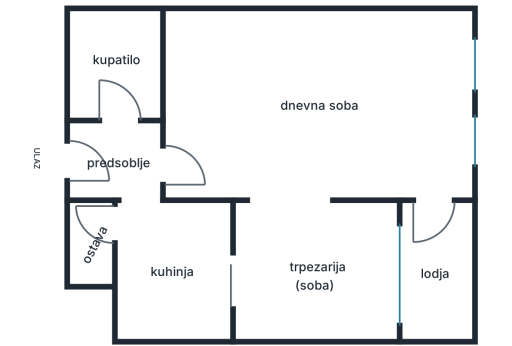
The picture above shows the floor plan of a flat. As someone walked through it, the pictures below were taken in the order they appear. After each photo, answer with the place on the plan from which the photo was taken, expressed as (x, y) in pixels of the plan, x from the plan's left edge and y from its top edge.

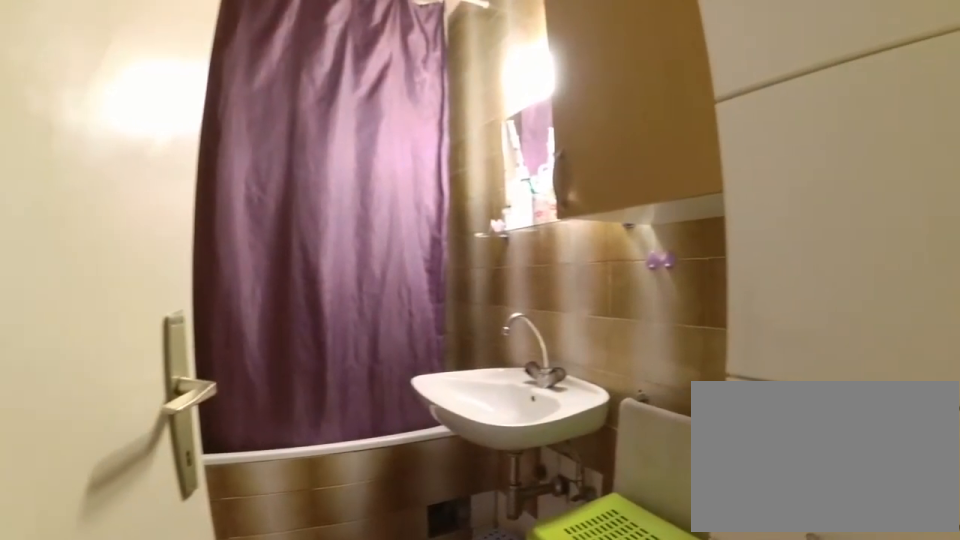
(126, 139)
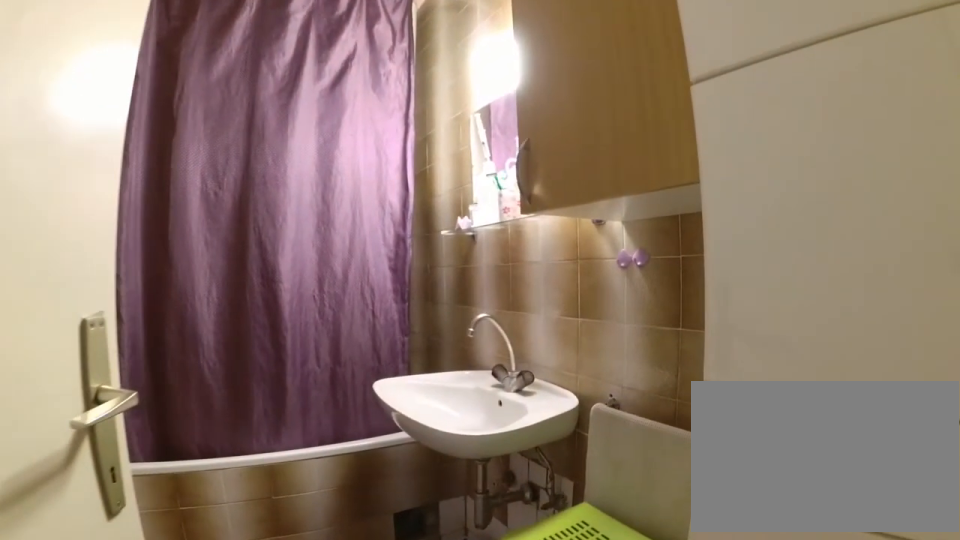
(125, 128)
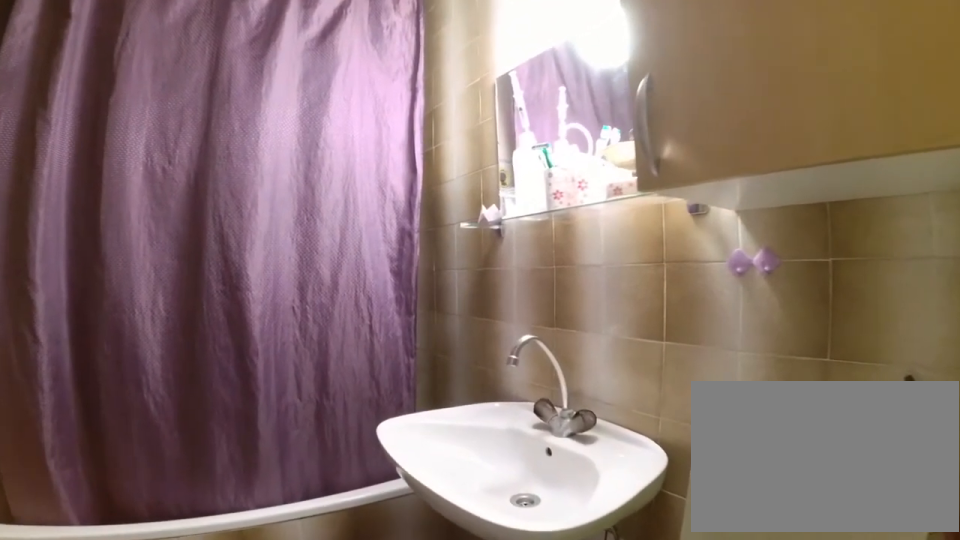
(129, 100)
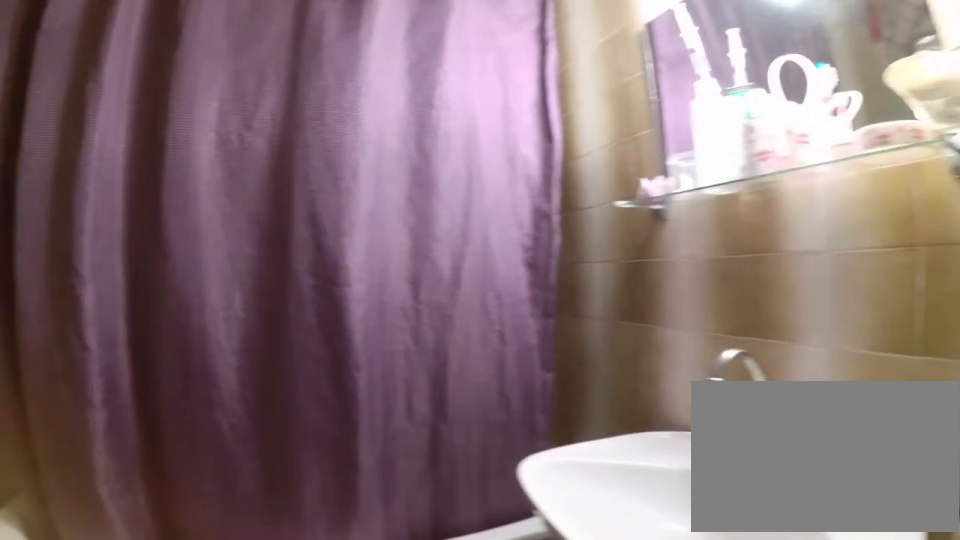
(130, 77)
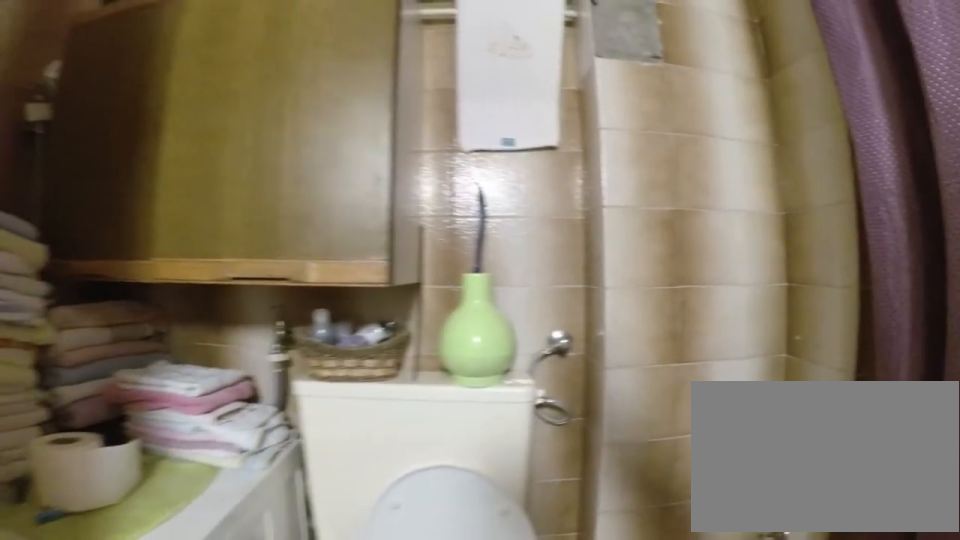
(131, 60)
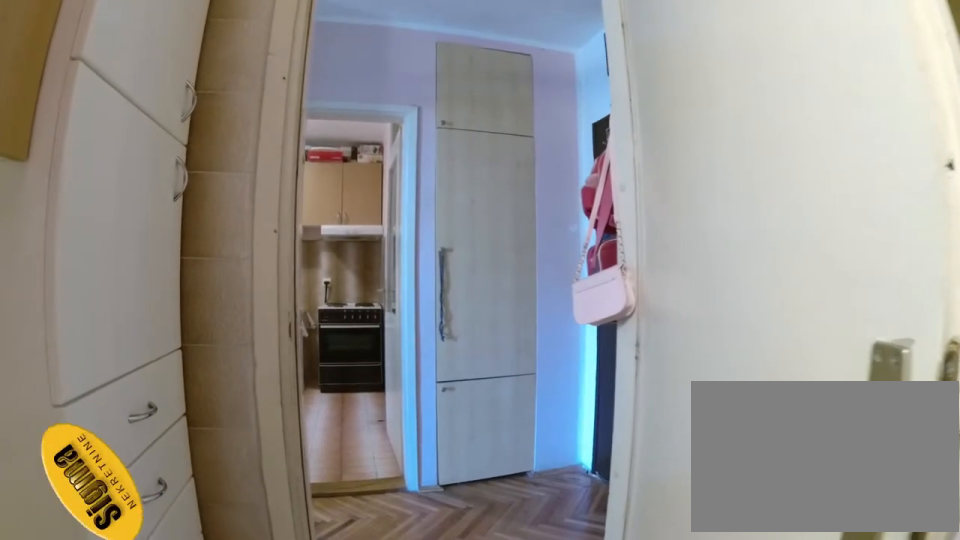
(117, 49)
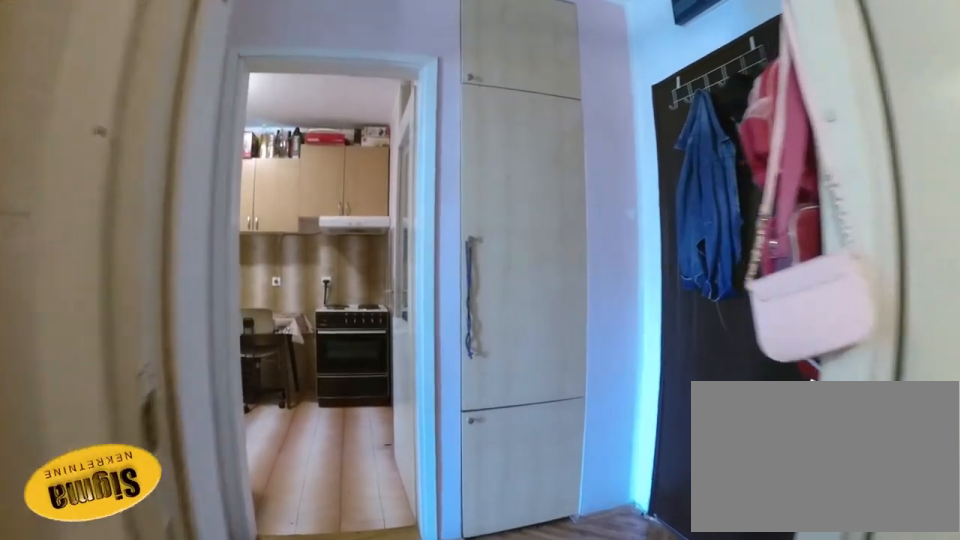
(116, 84)
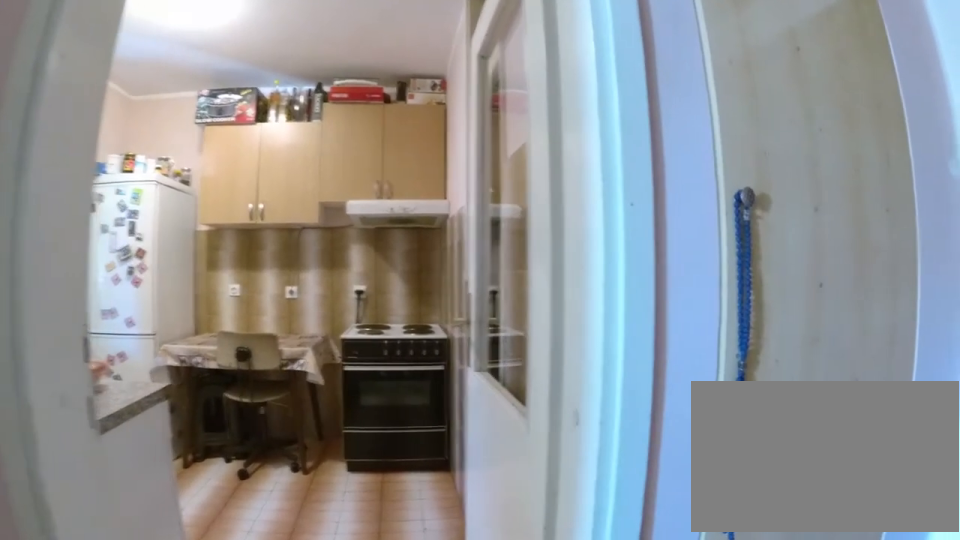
(117, 159)
